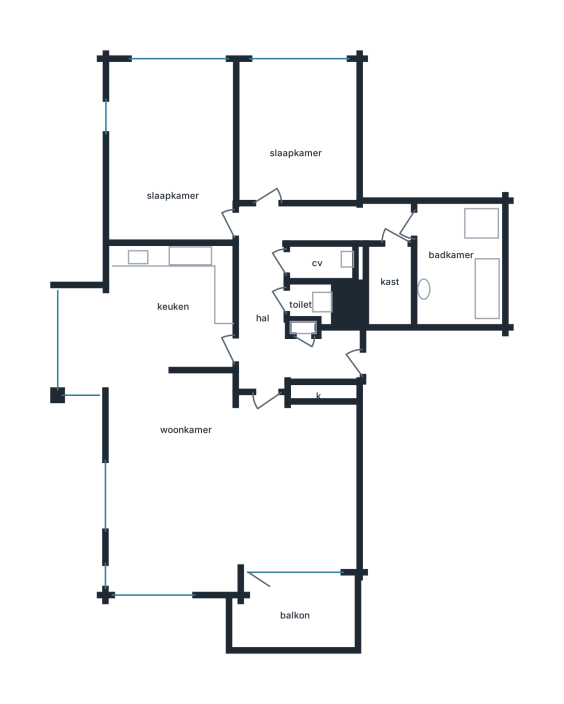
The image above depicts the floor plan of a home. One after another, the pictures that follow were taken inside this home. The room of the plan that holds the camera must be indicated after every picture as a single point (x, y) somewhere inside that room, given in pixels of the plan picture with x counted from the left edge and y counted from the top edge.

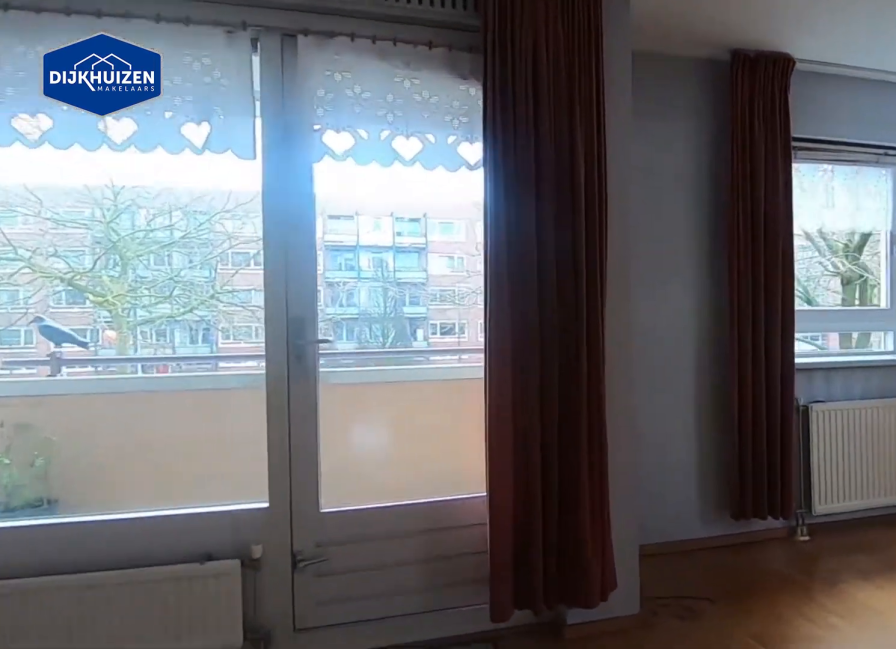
(170, 496)
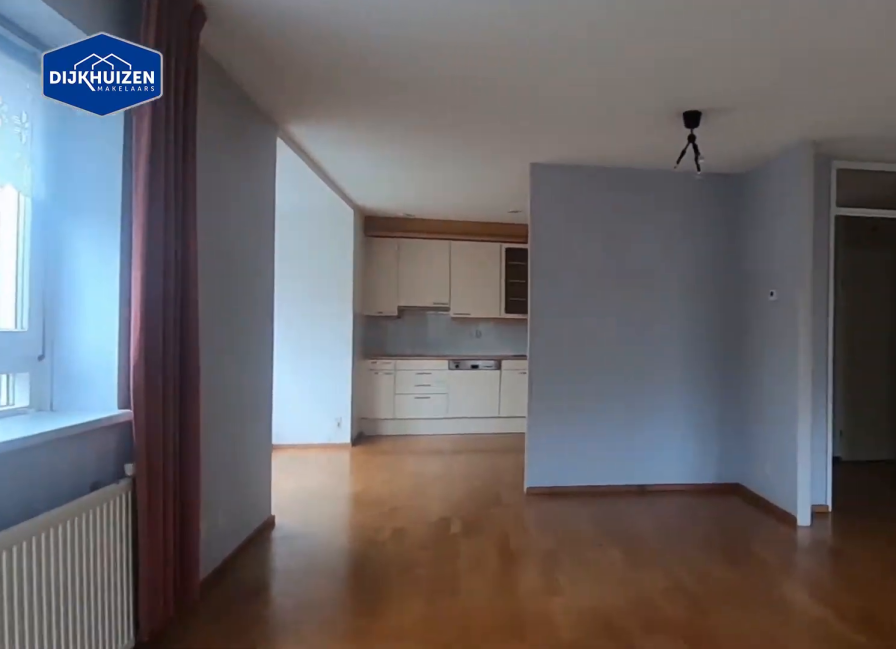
(170, 496)
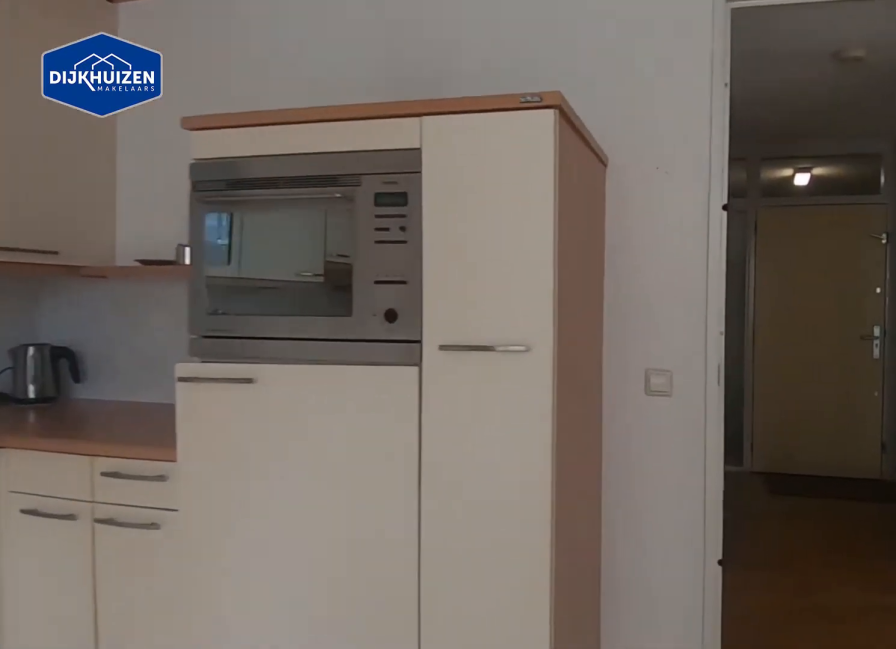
(222, 275)
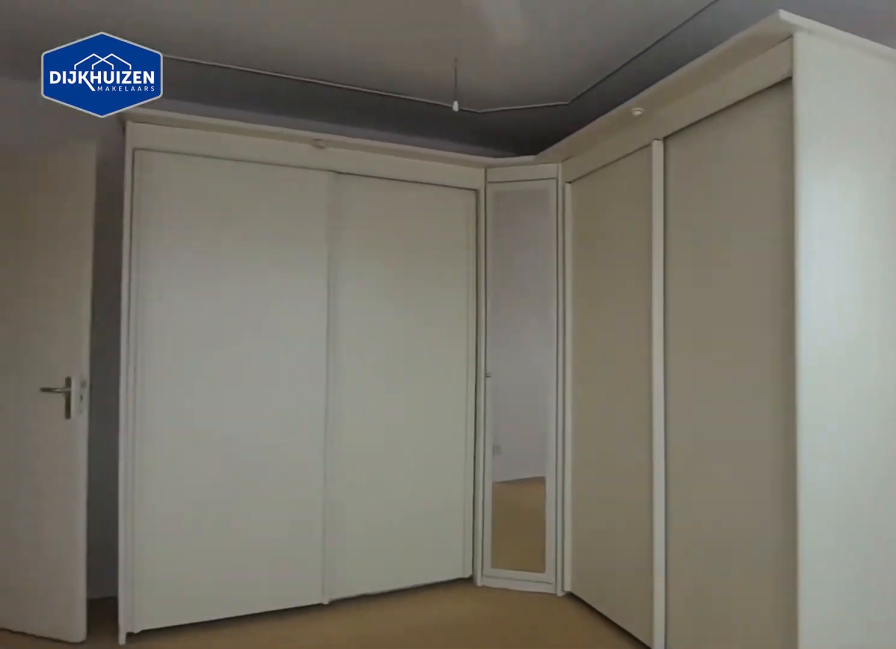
(175, 231)
